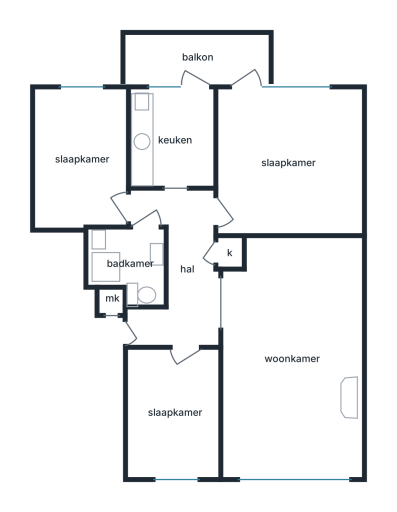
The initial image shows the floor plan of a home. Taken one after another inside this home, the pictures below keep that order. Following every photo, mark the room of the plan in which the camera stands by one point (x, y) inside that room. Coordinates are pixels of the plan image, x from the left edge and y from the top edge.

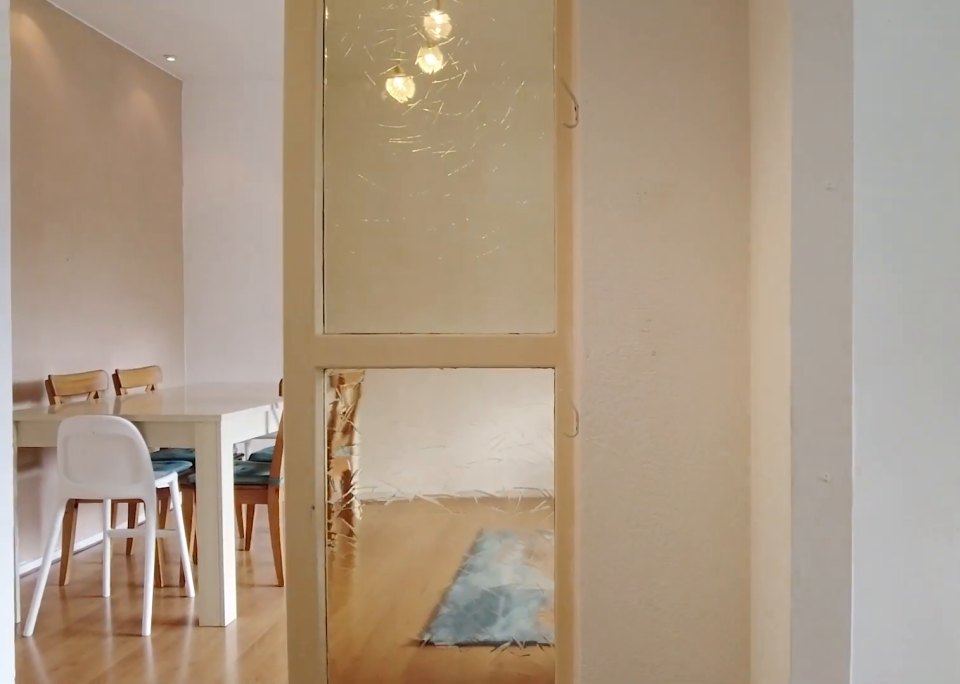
(181, 268)
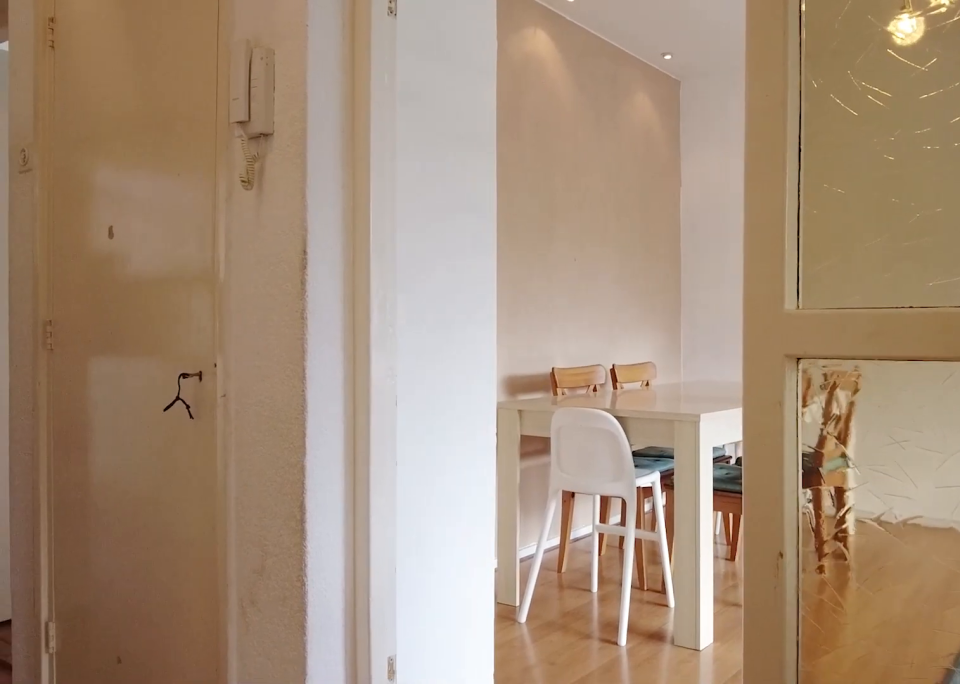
(181, 268)
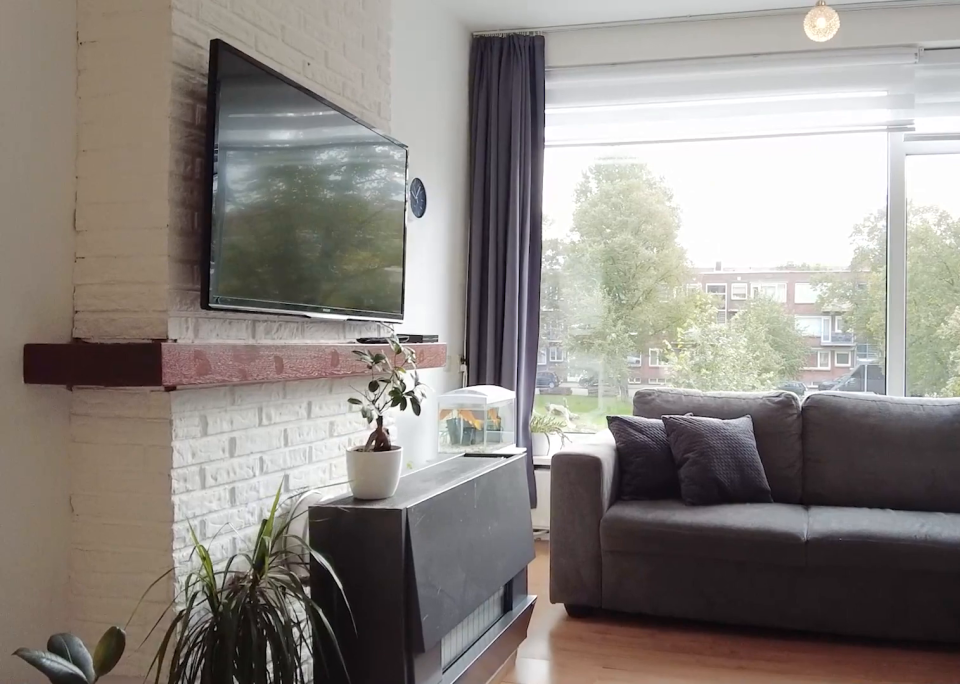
(291, 357)
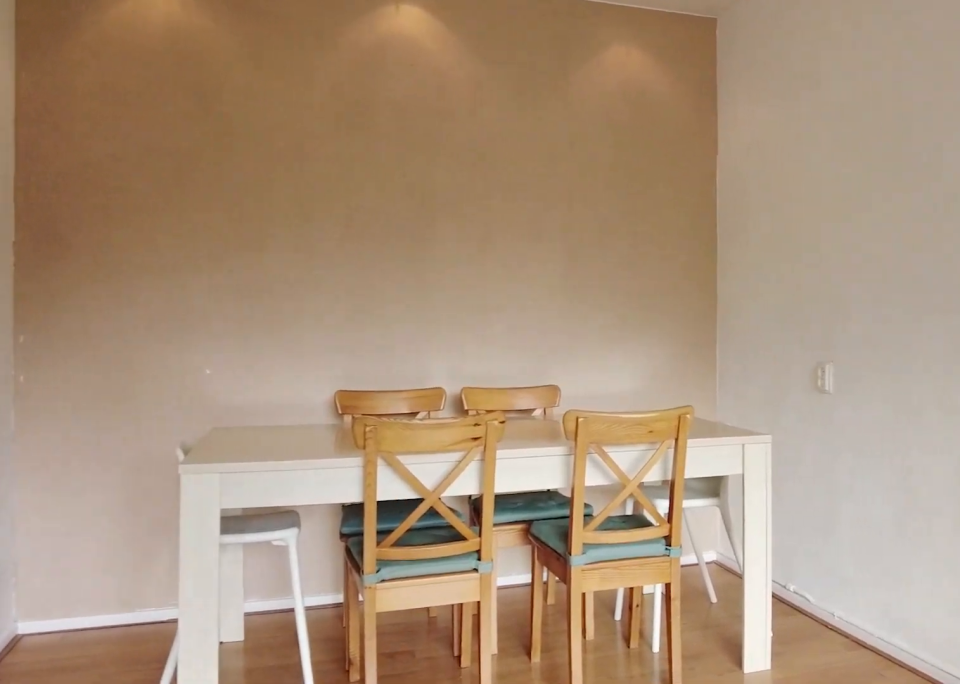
(291, 357)
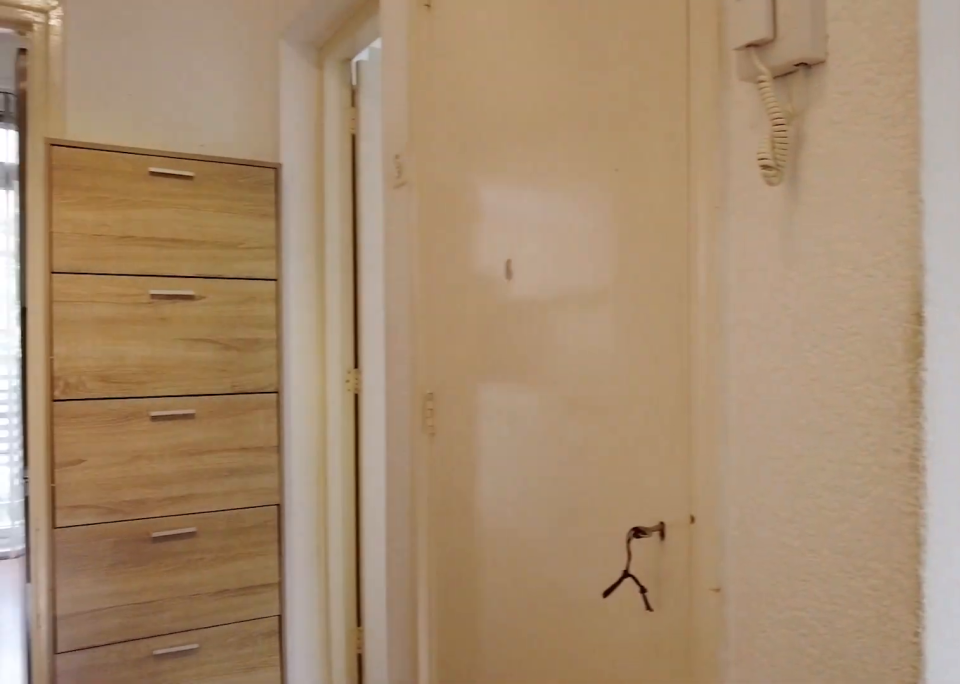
(181, 268)
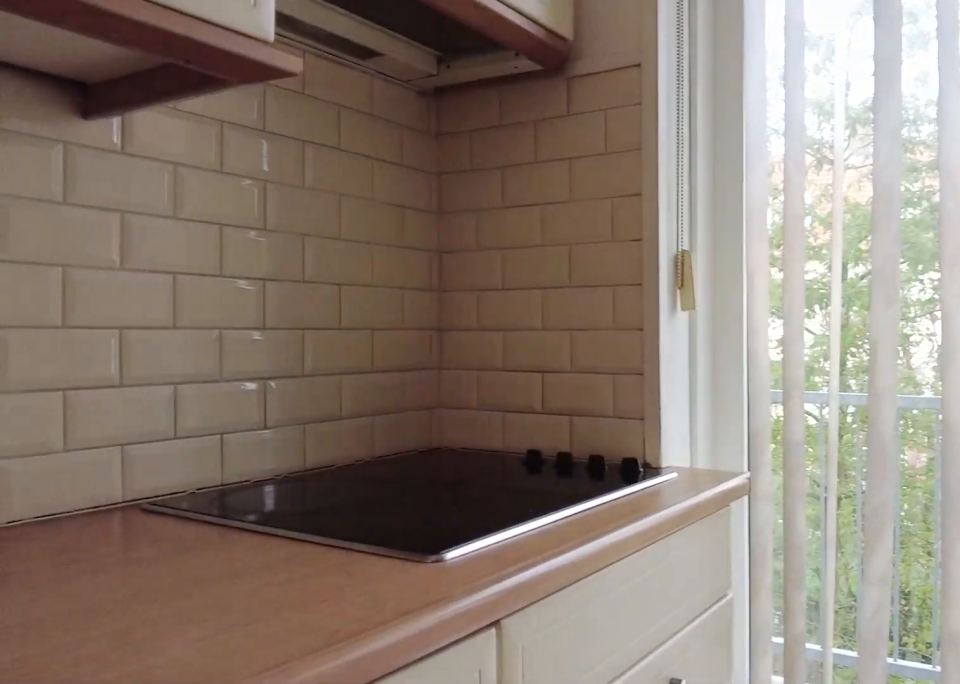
(173, 140)
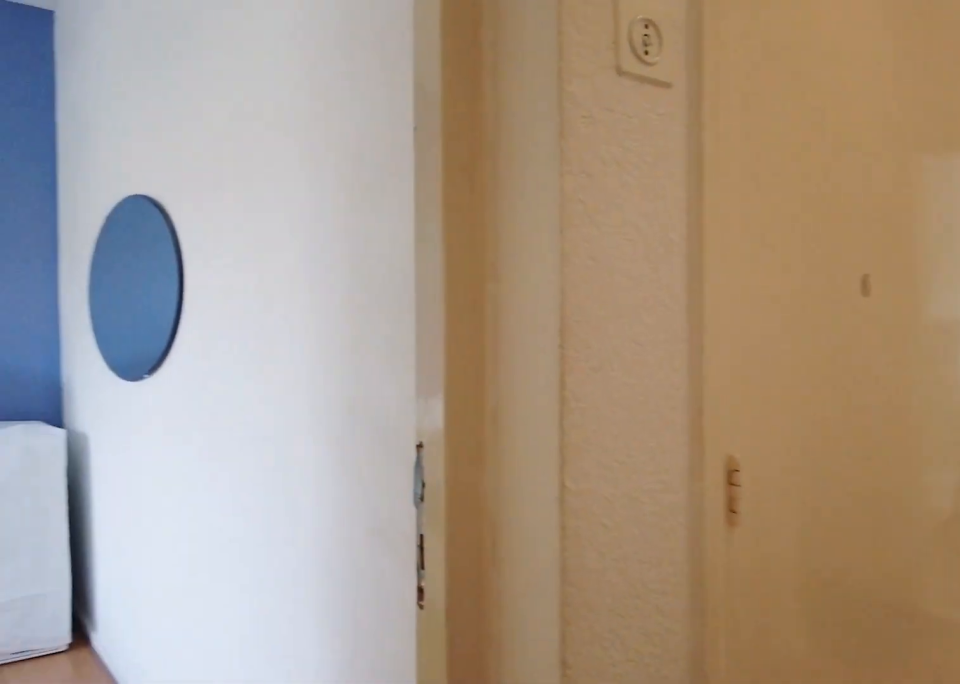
(181, 268)
